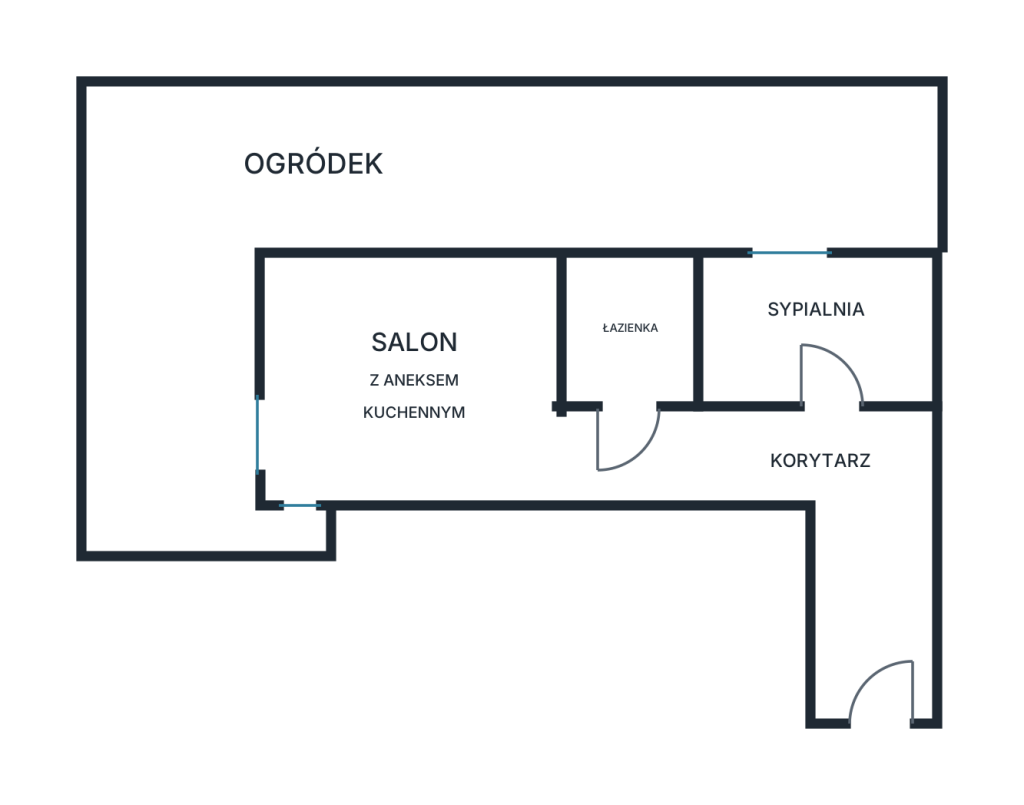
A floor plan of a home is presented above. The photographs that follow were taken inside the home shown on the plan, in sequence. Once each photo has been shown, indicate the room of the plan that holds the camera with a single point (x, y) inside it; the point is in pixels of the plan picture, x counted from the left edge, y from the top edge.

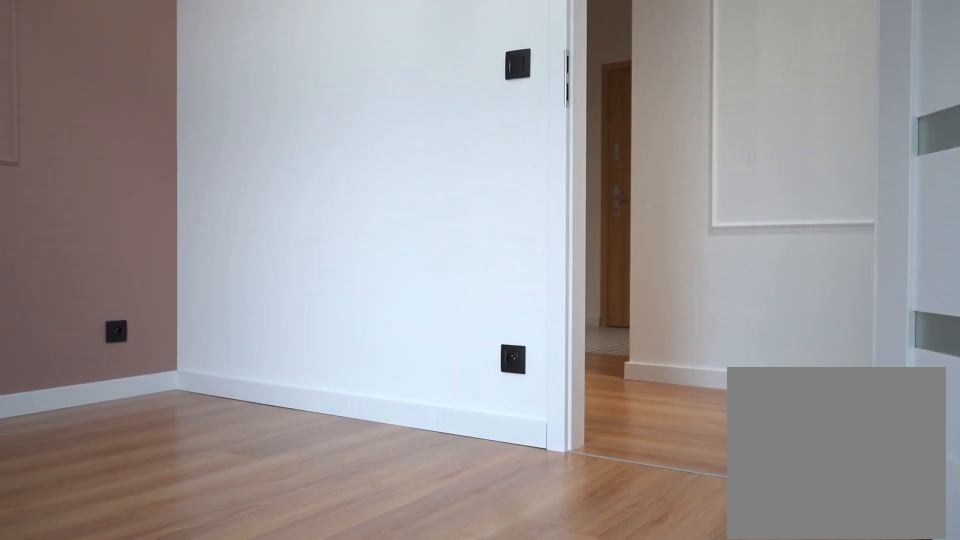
(814, 325)
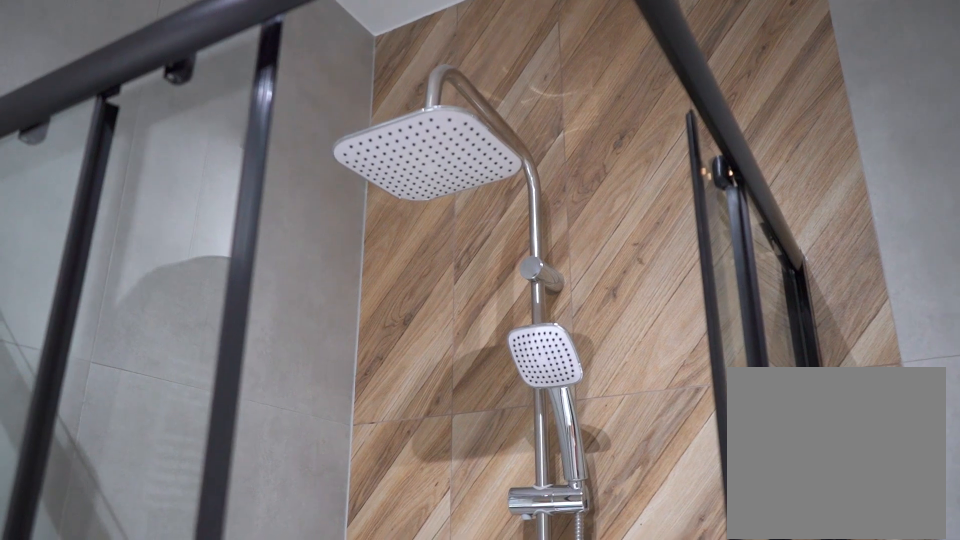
(632, 331)
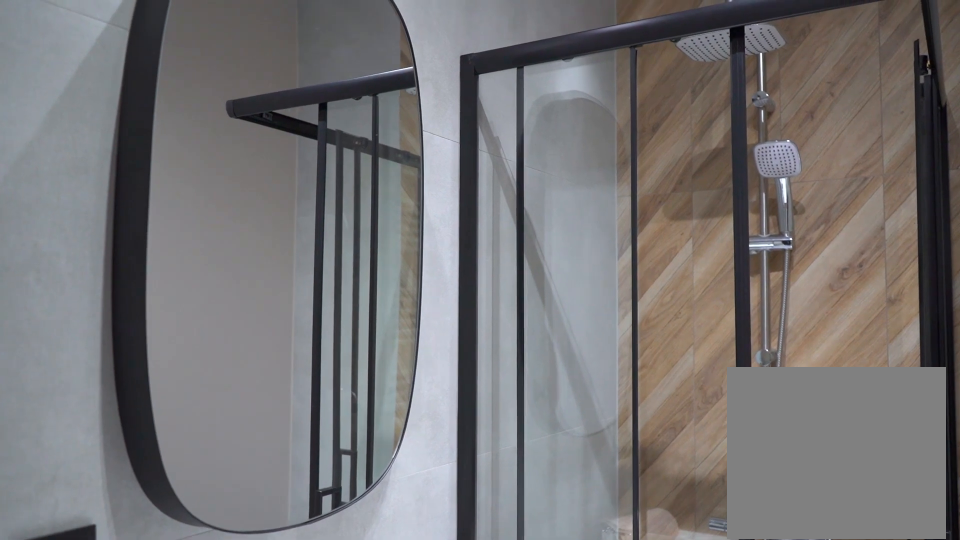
(632, 330)
